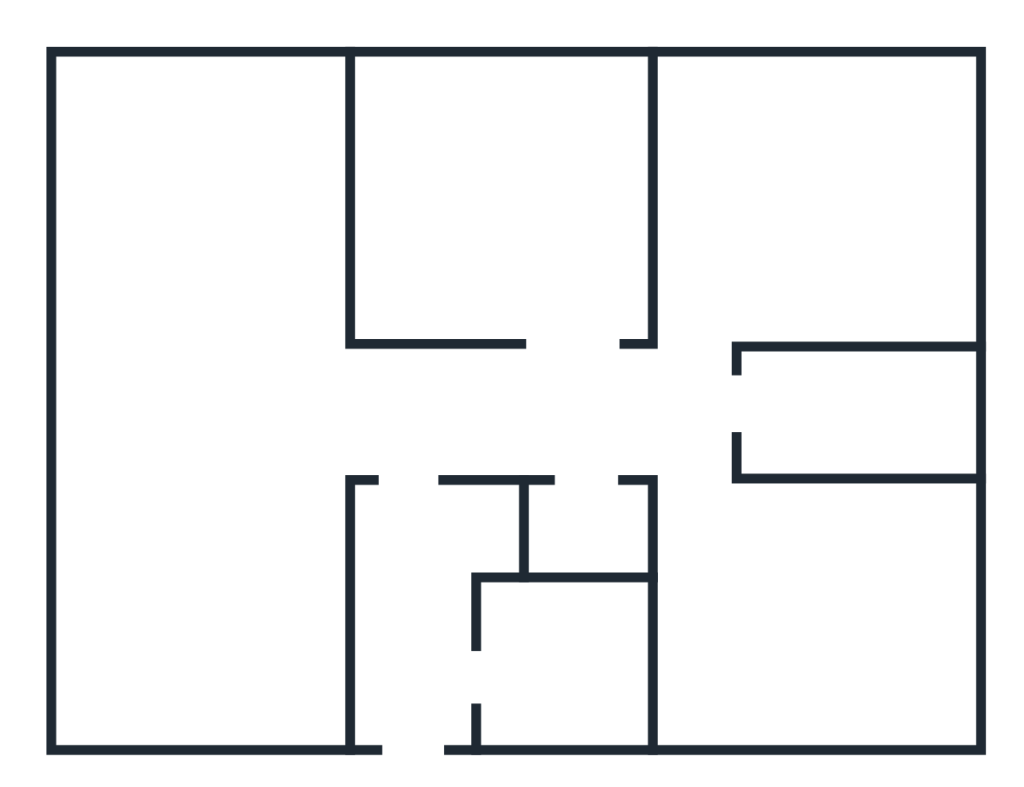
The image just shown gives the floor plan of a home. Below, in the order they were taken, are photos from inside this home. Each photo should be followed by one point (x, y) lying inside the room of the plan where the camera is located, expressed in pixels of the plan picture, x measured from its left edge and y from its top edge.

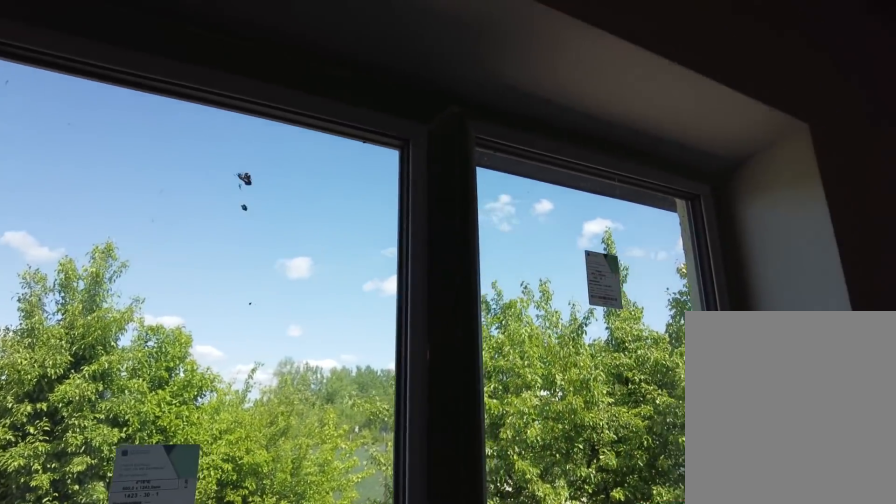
(719, 284)
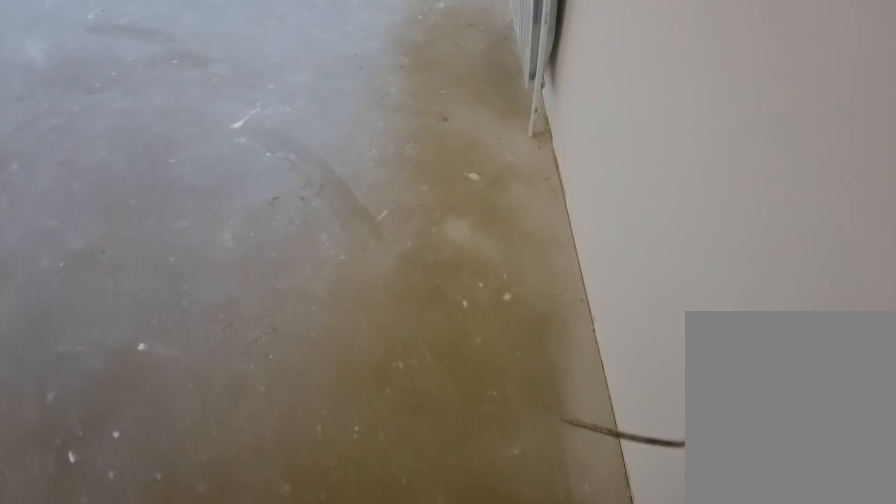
(719, 284)
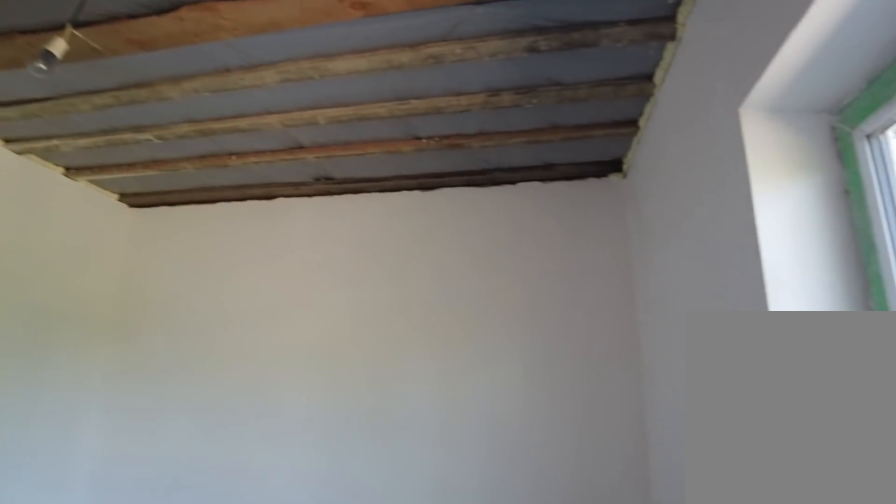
(571, 294)
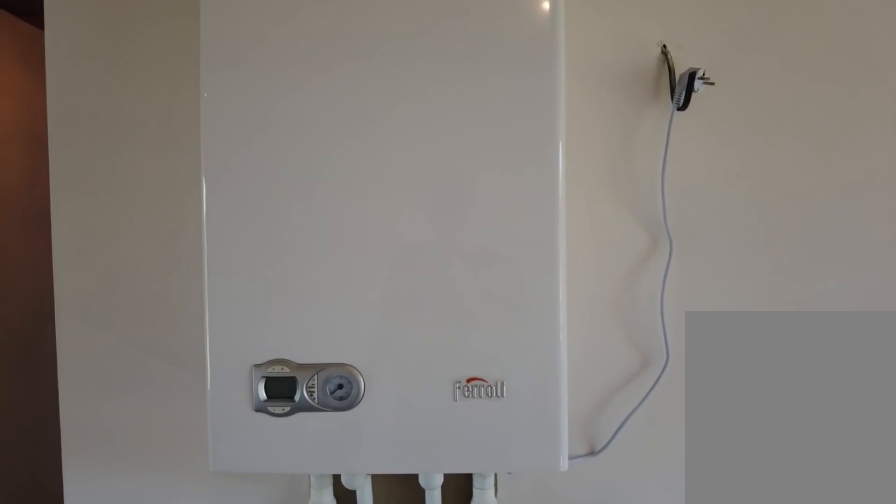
(227, 427)
